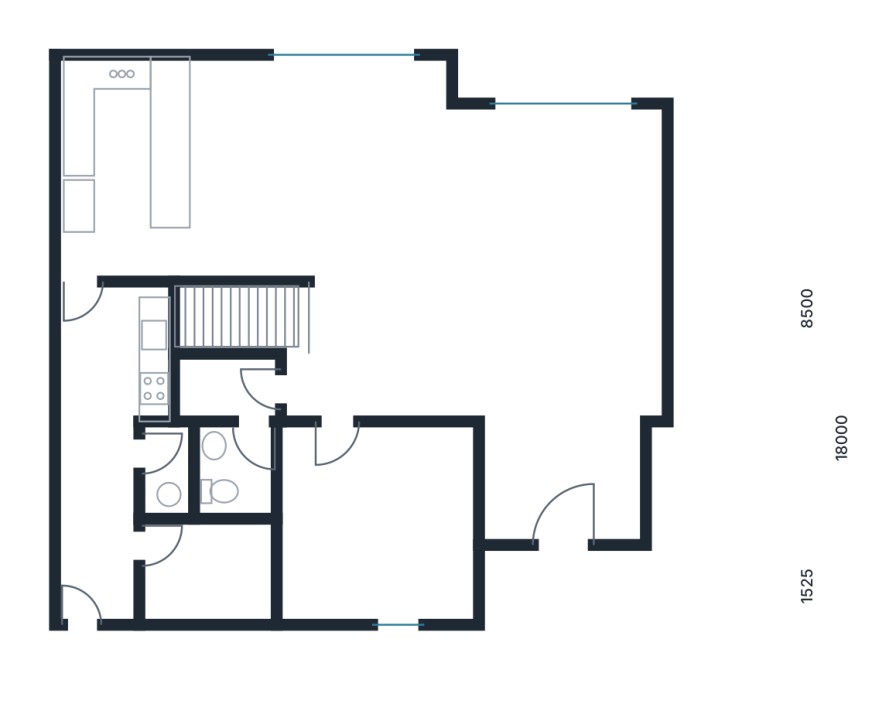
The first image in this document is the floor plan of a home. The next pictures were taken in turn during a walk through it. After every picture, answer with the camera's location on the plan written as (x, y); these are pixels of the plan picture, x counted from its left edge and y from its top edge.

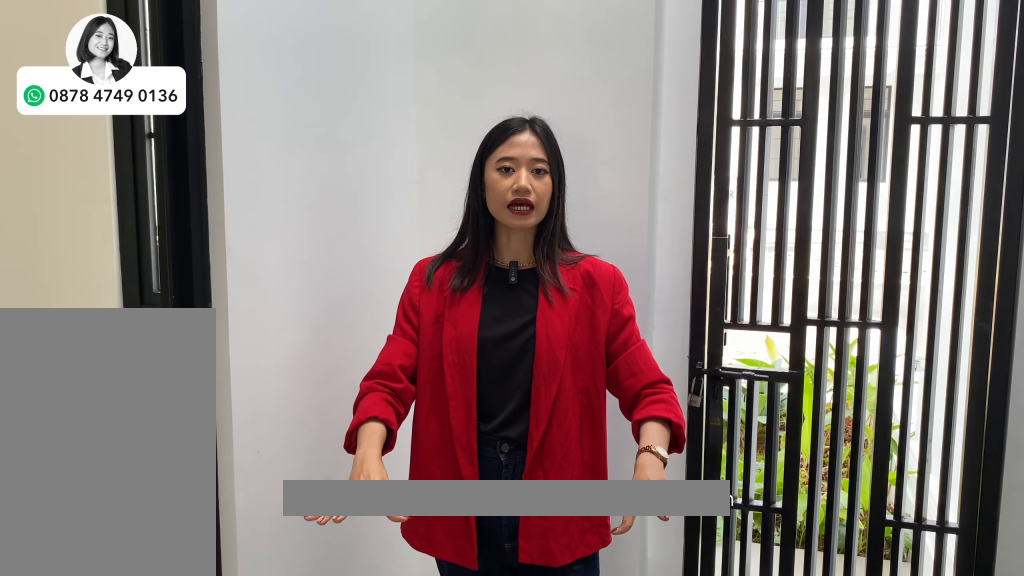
(99, 563)
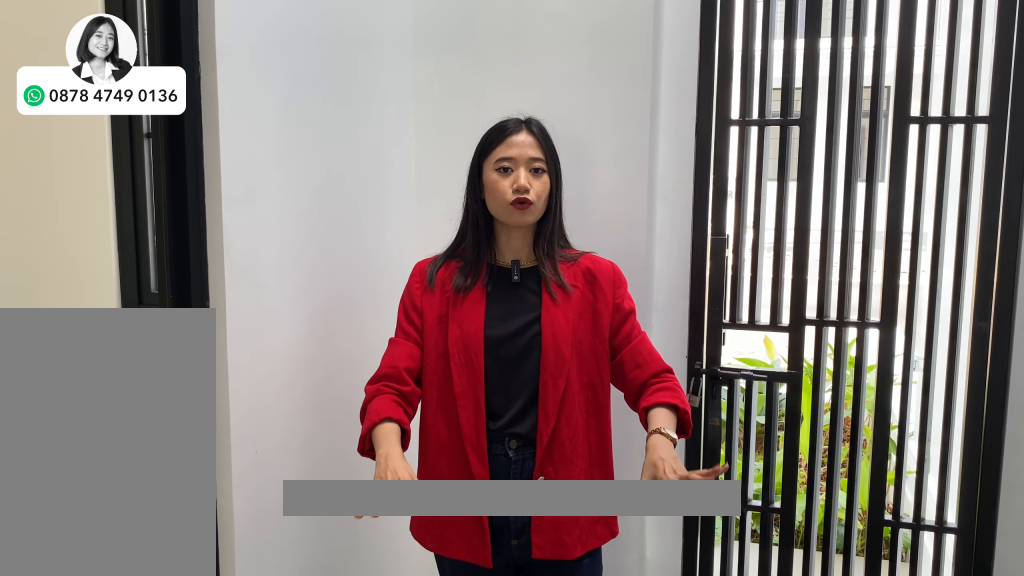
(99, 563)
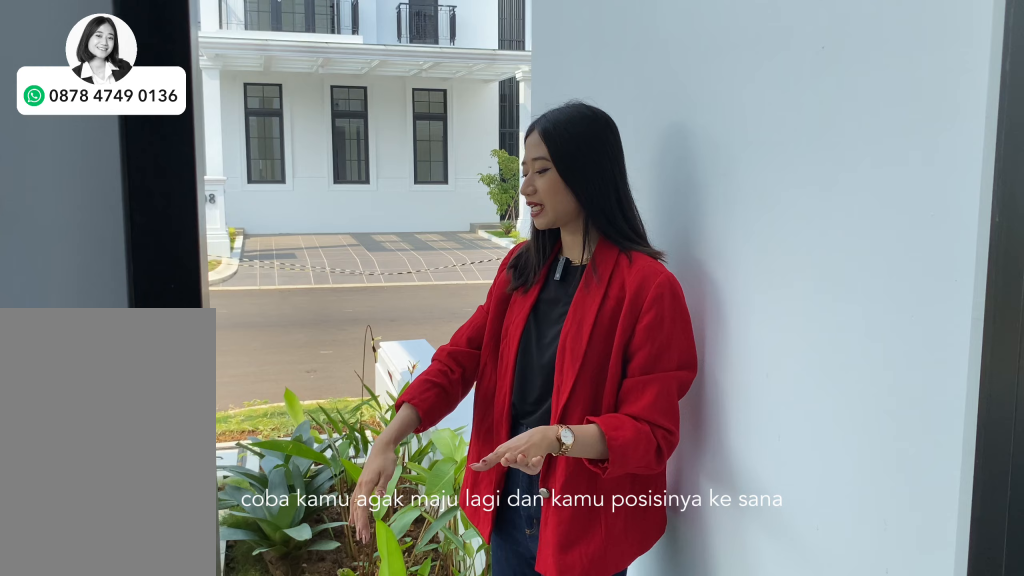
(99, 563)
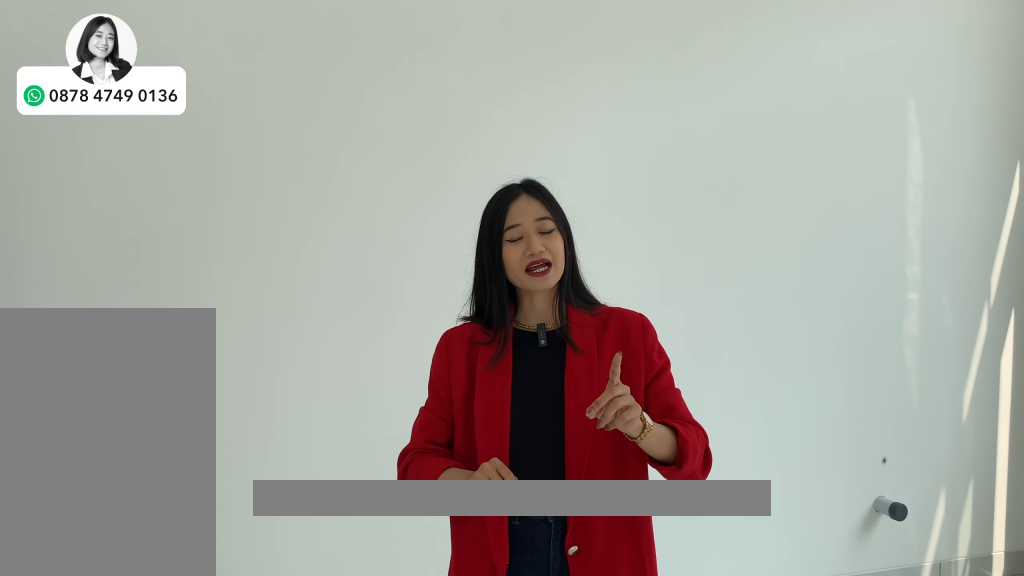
(171, 209)
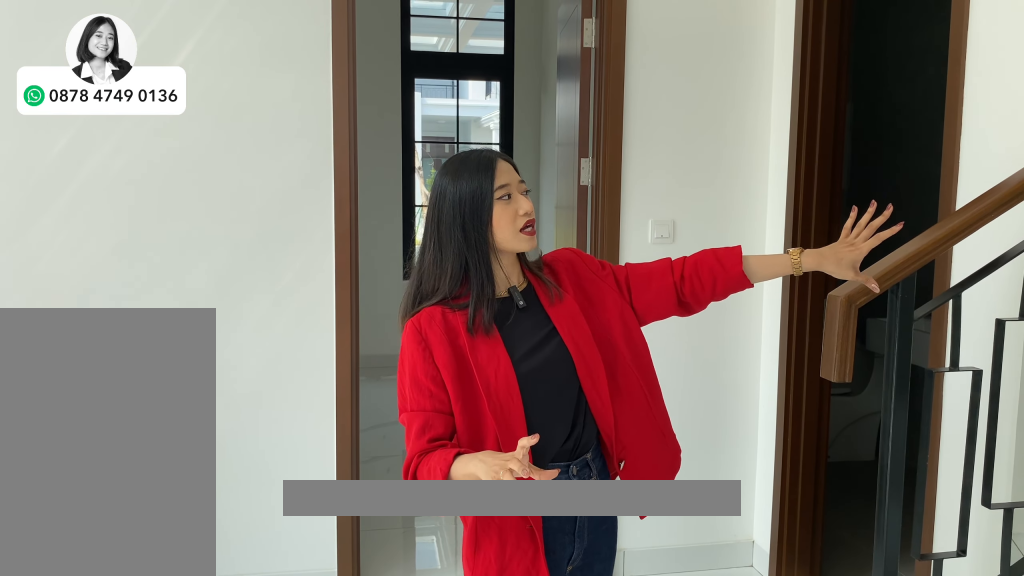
(361, 367)
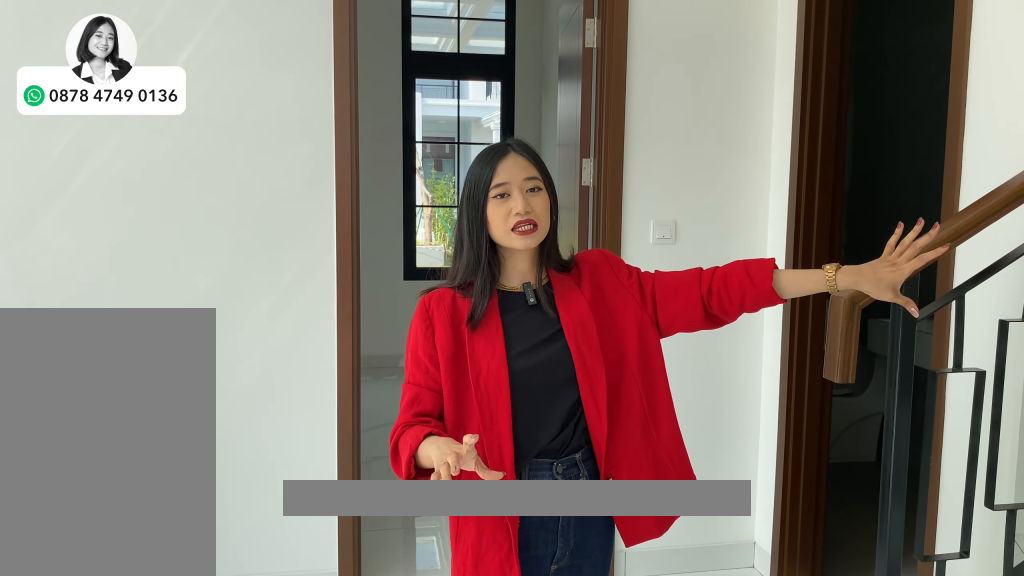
(361, 365)
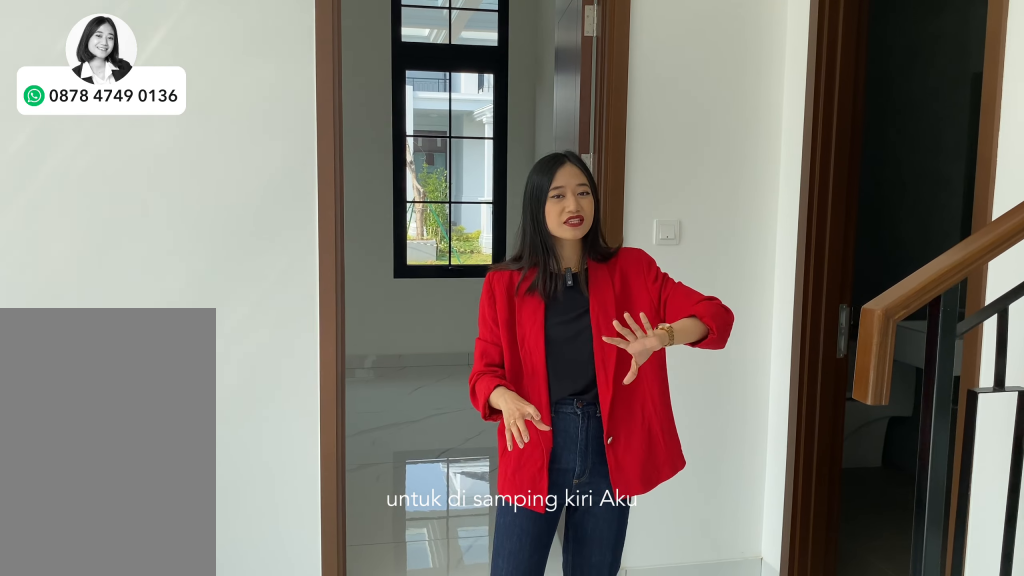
(361, 367)
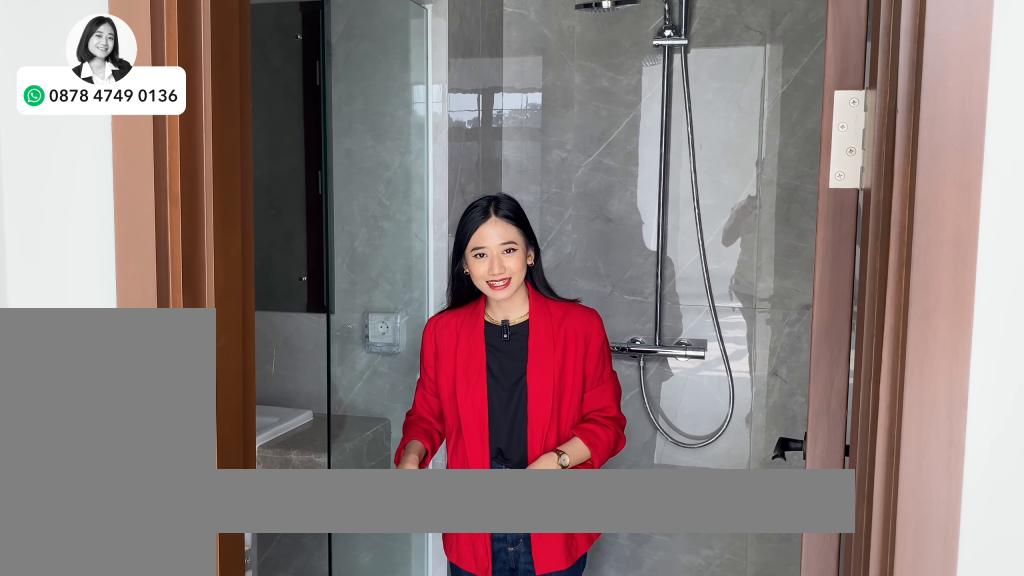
(237, 420)
